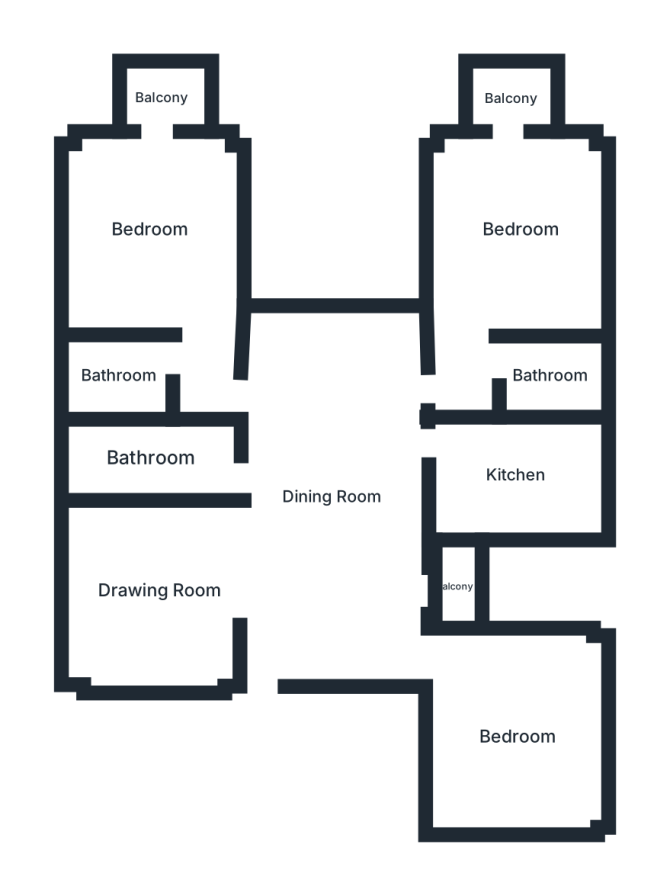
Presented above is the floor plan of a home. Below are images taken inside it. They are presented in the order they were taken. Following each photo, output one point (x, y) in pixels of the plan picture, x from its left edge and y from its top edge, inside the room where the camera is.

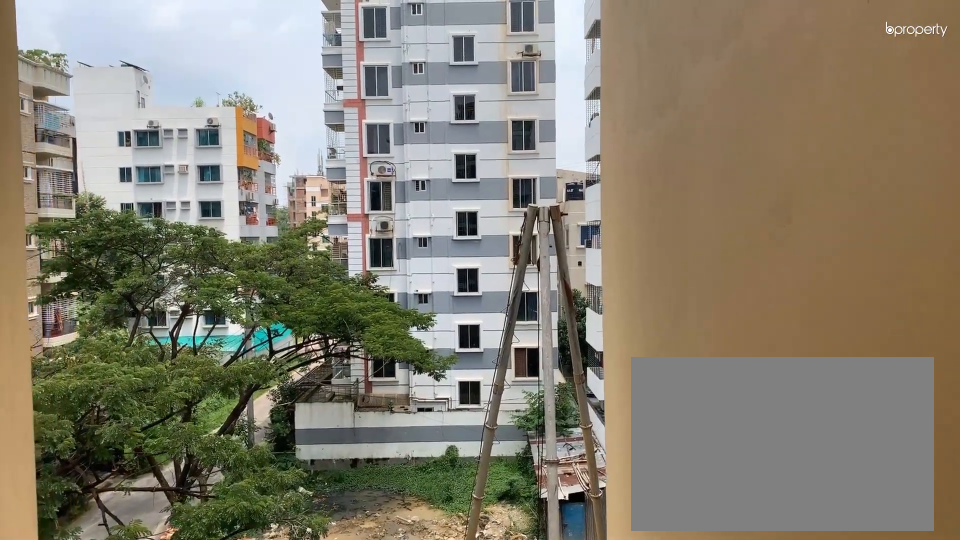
(451, 588)
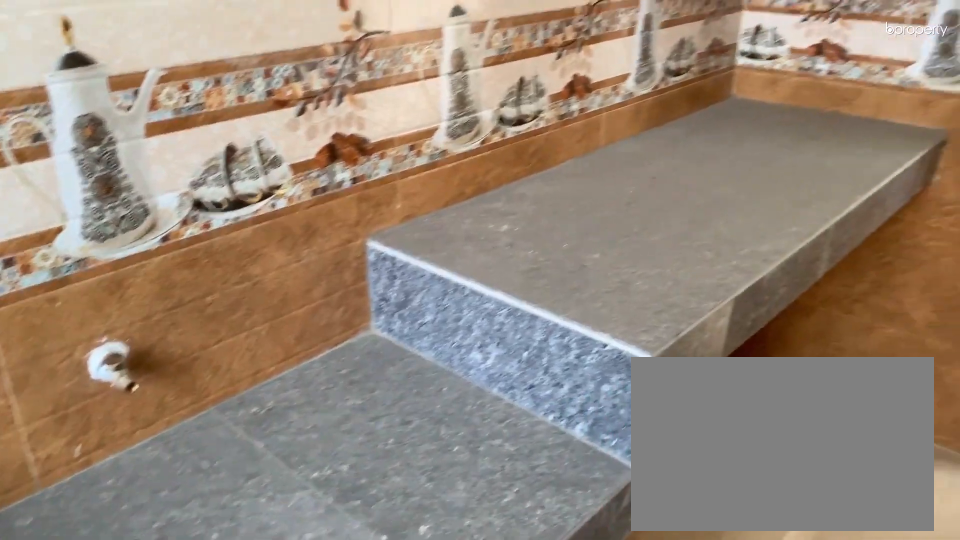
(508, 475)
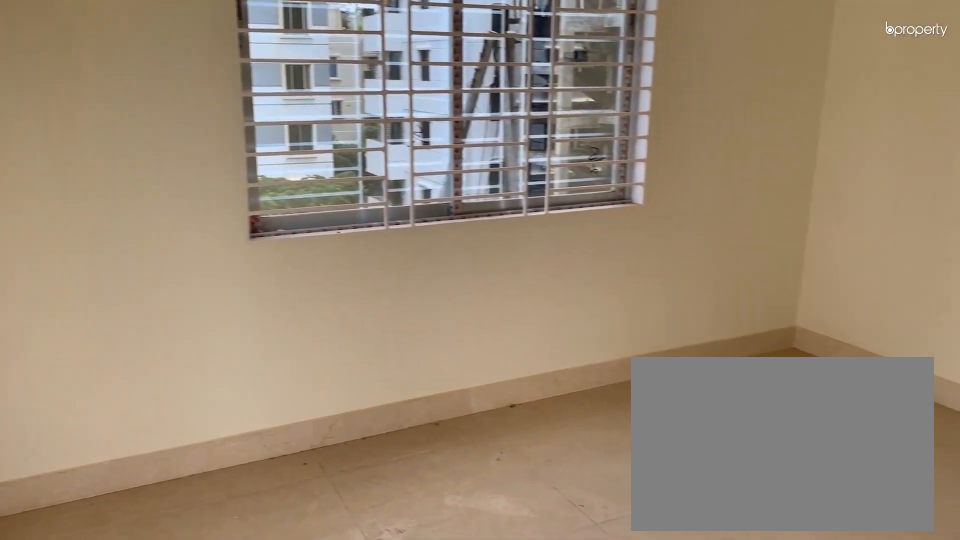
(517, 231)
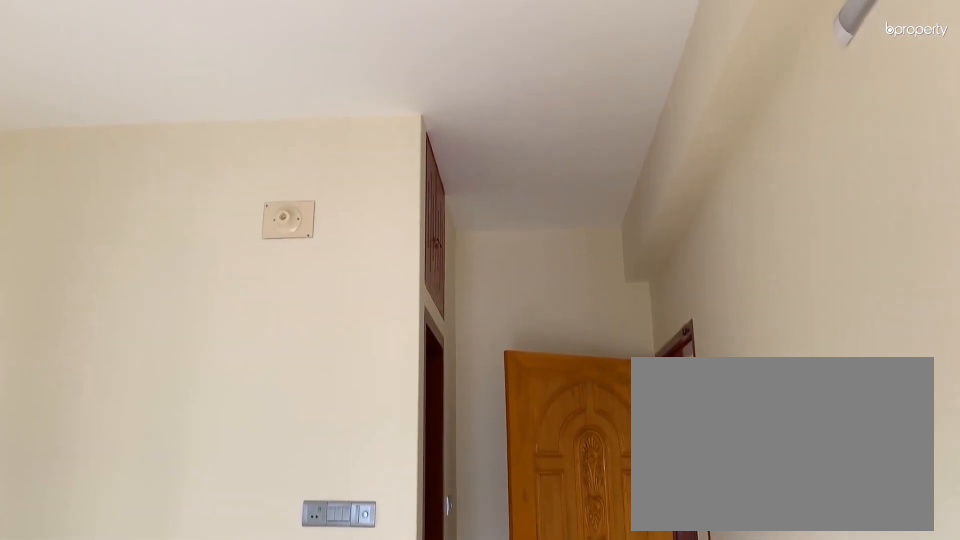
(517, 231)
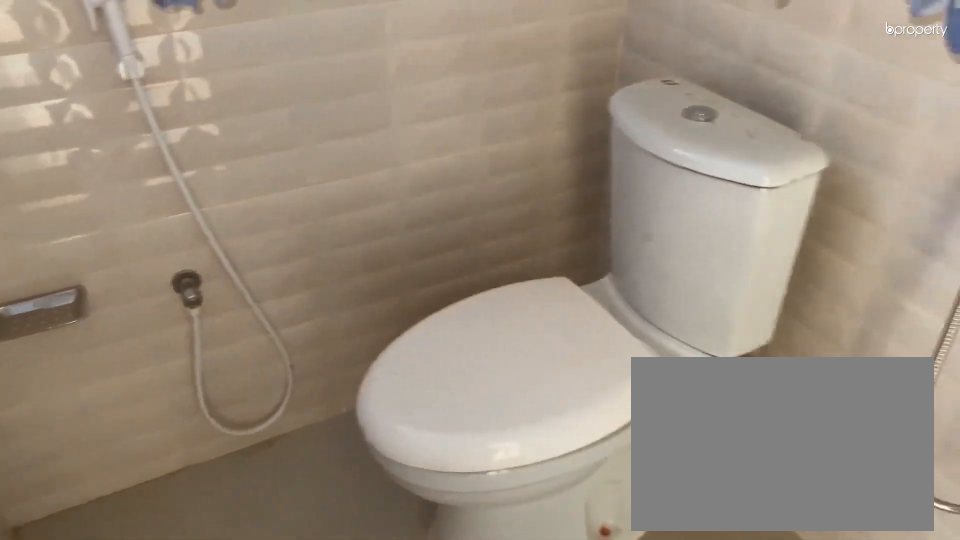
(550, 378)
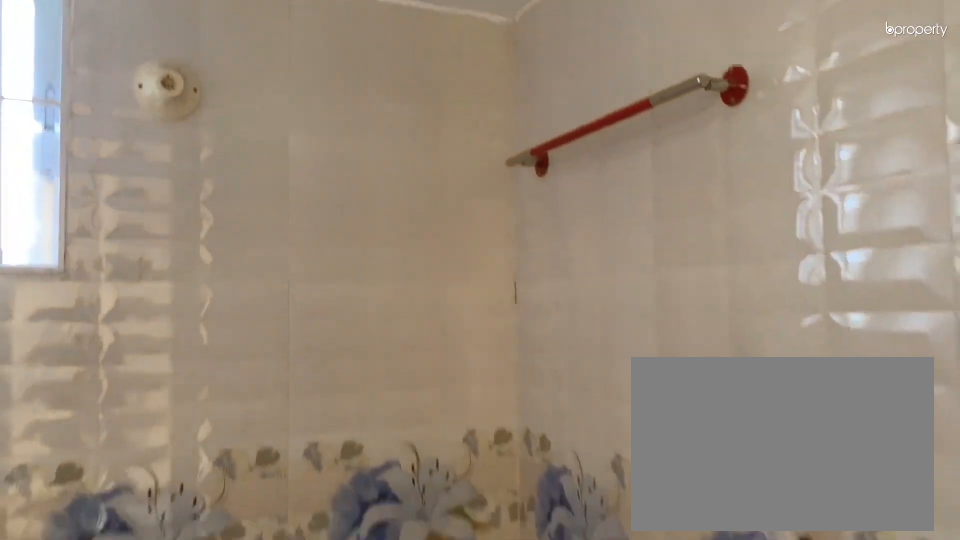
(550, 378)
